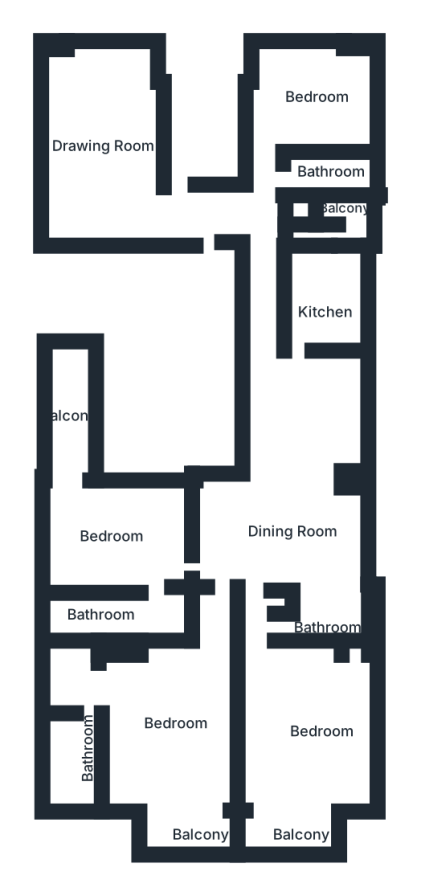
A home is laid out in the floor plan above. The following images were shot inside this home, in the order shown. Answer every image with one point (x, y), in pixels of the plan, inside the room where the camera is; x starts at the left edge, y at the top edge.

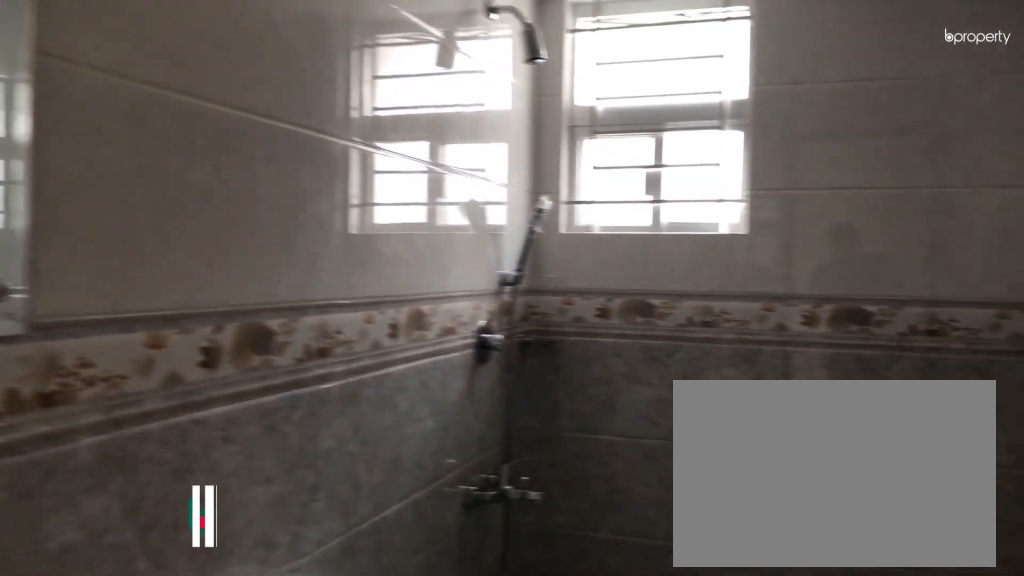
(110, 607)
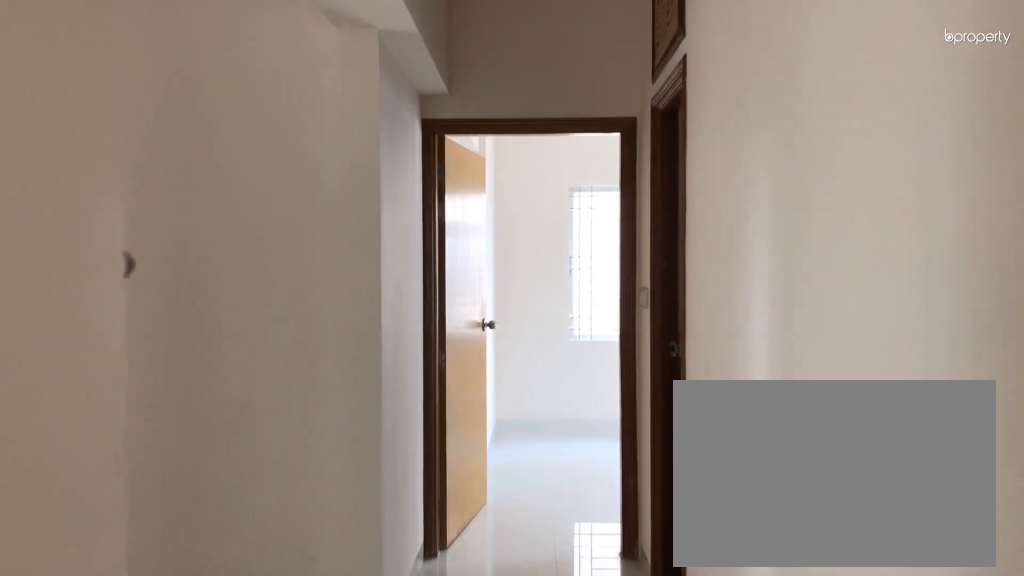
(263, 335)
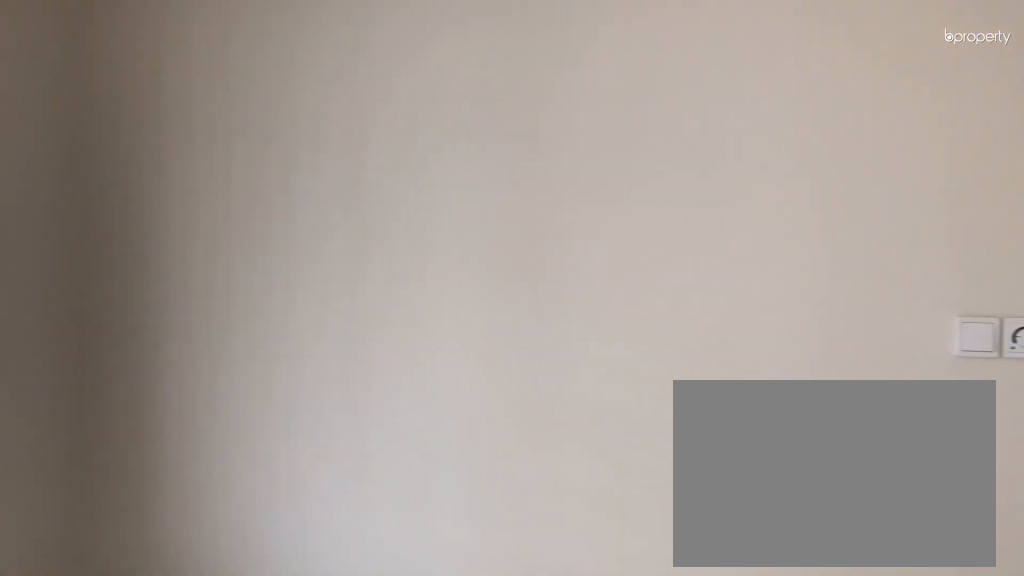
(303, 90)
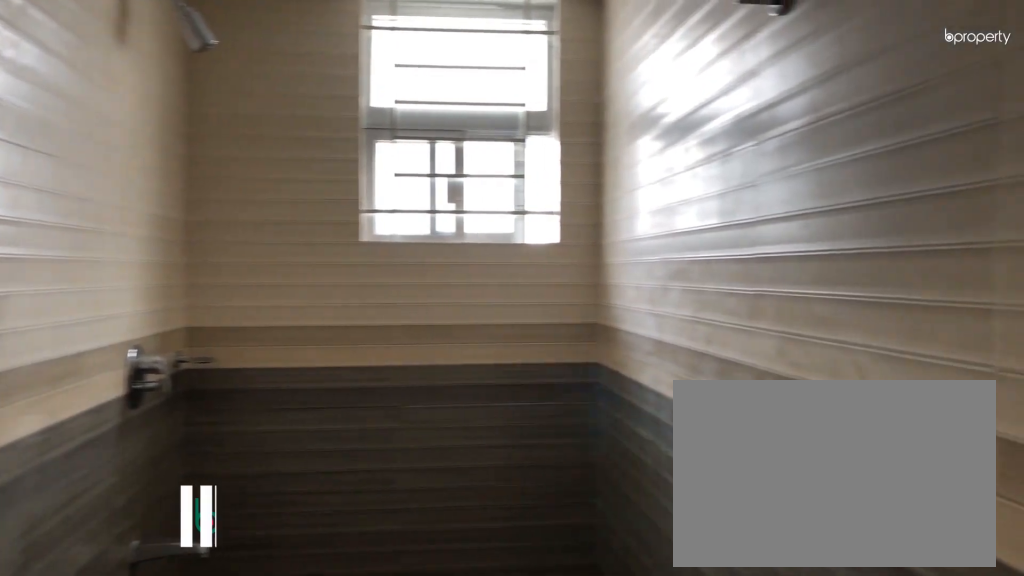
(329, 171)
